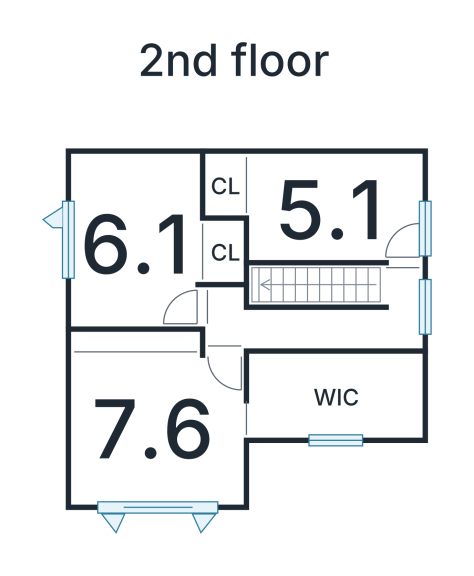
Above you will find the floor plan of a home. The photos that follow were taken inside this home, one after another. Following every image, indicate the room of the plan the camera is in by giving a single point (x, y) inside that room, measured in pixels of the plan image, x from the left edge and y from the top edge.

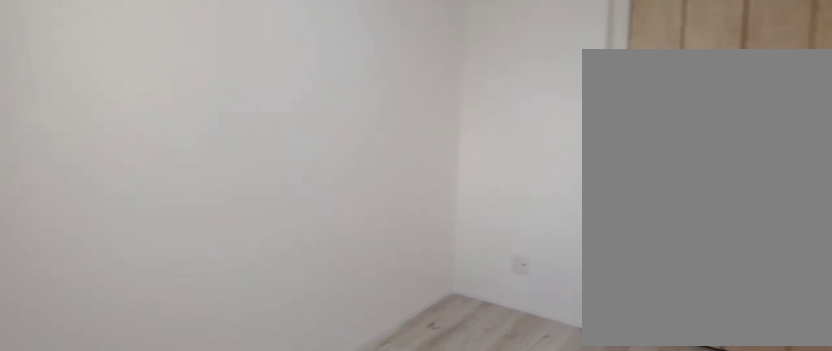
(338, 206)
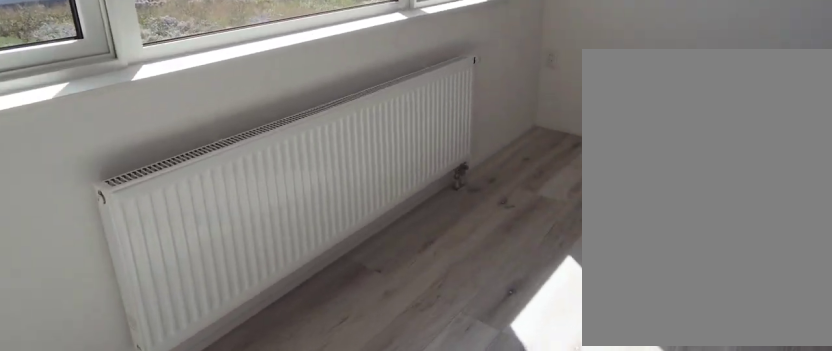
(158, 425)
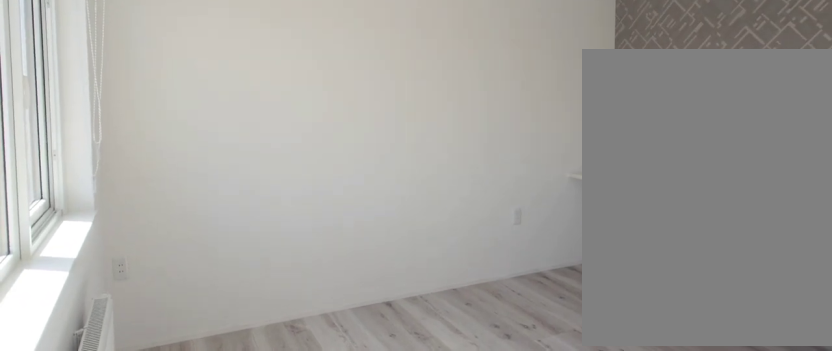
(158, 425)
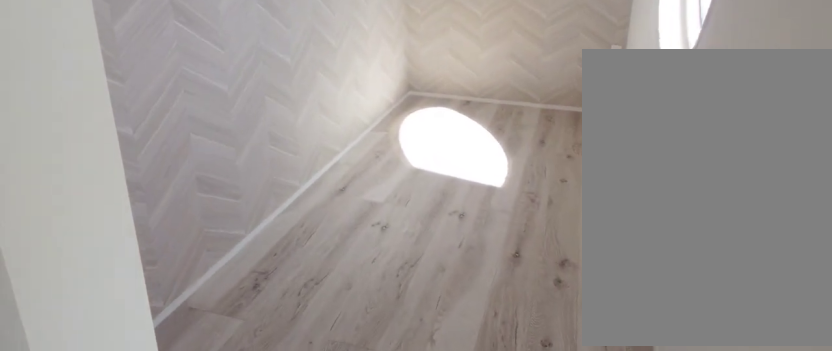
(330, 400)
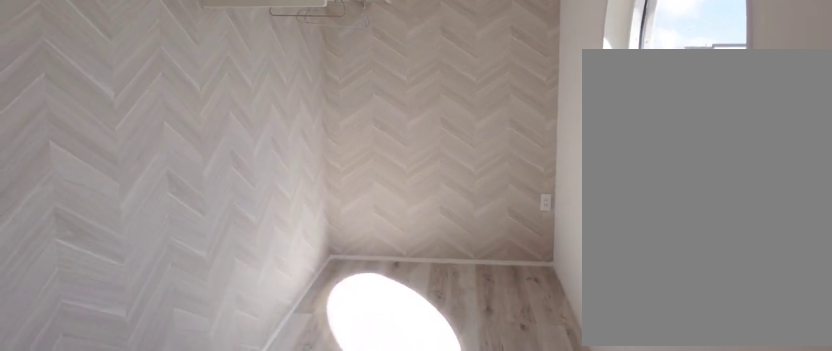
(330, 400)
